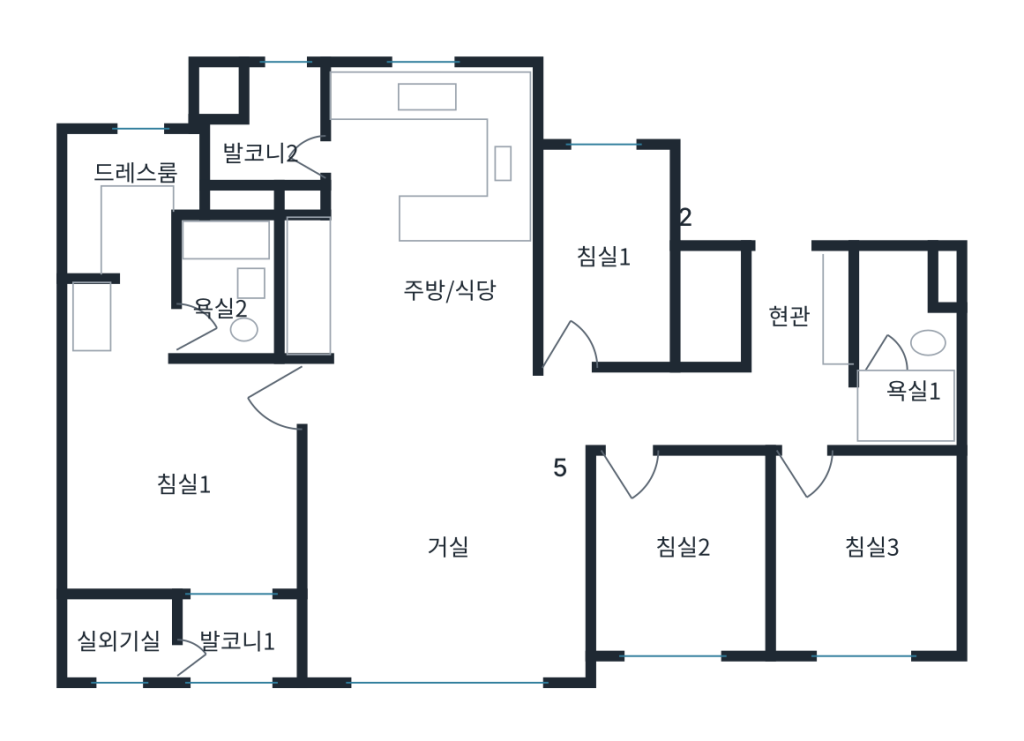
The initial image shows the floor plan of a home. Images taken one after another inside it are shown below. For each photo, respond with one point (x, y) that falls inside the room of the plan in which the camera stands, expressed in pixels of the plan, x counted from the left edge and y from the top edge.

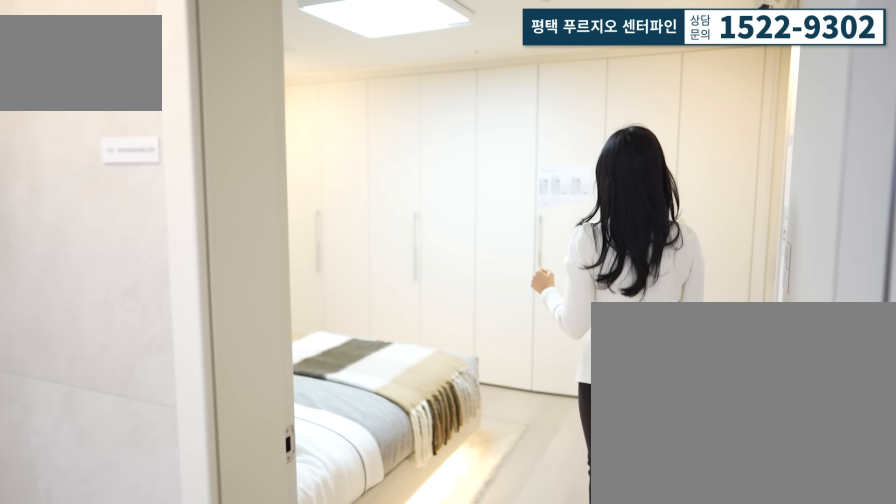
(183, 482)
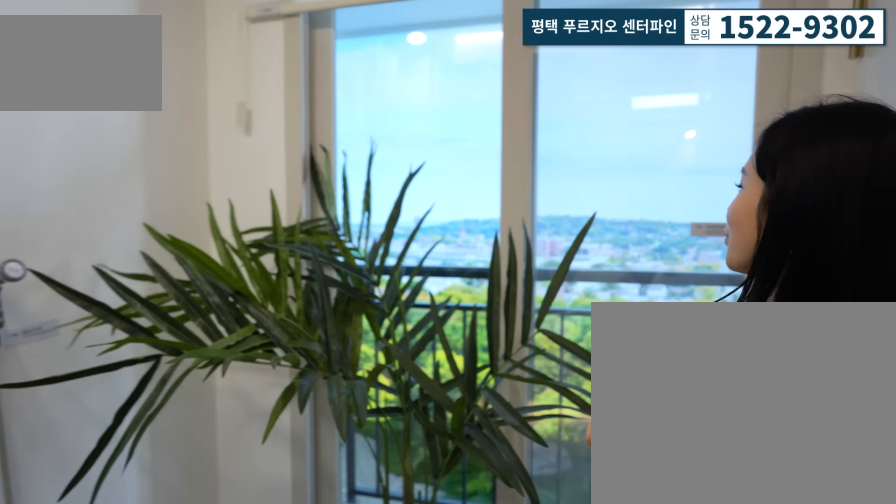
(224, 642)
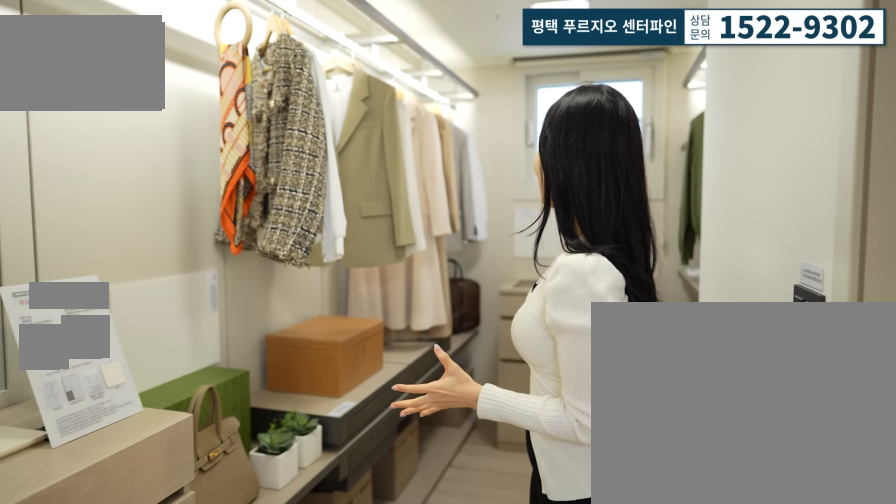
(124, 220)
